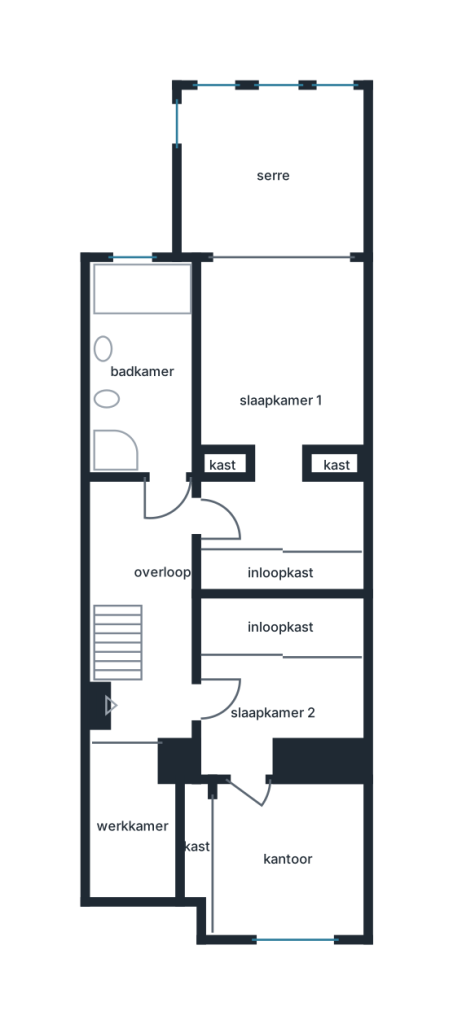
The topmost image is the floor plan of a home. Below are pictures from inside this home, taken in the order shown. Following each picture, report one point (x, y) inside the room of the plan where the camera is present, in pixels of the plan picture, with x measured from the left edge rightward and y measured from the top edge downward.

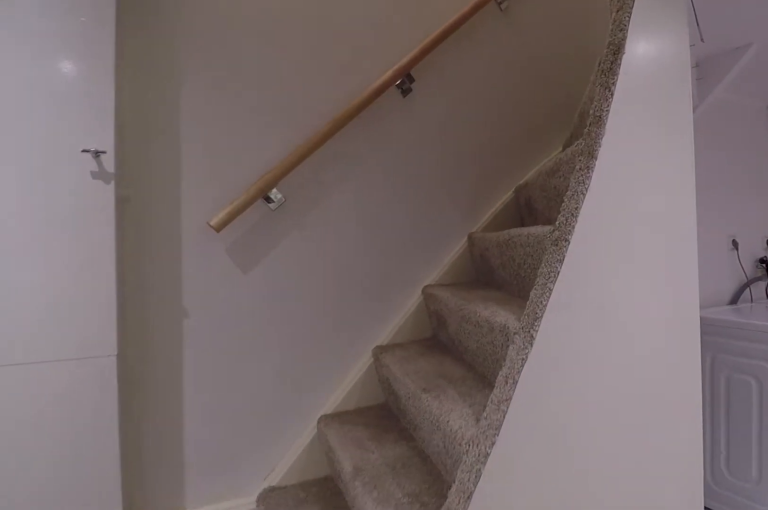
(152, 623)
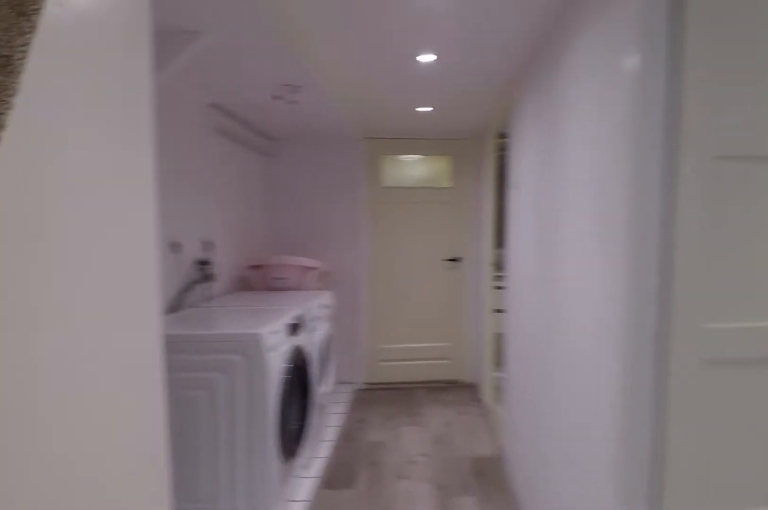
(152, 623)
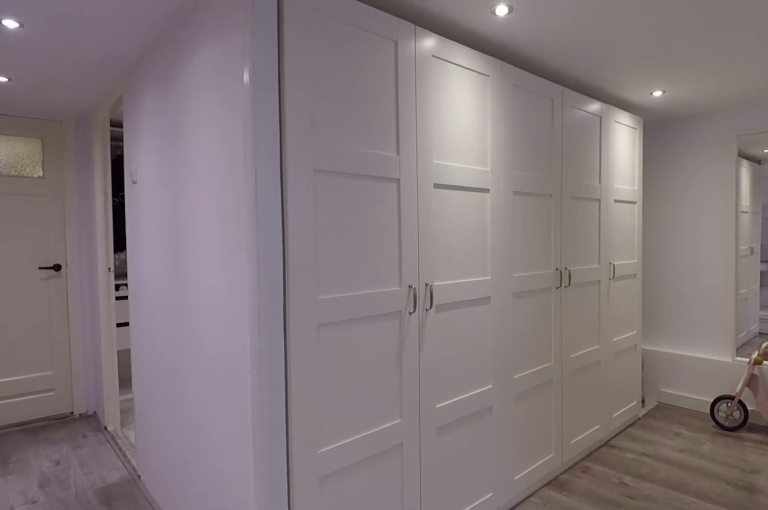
(273, 709)
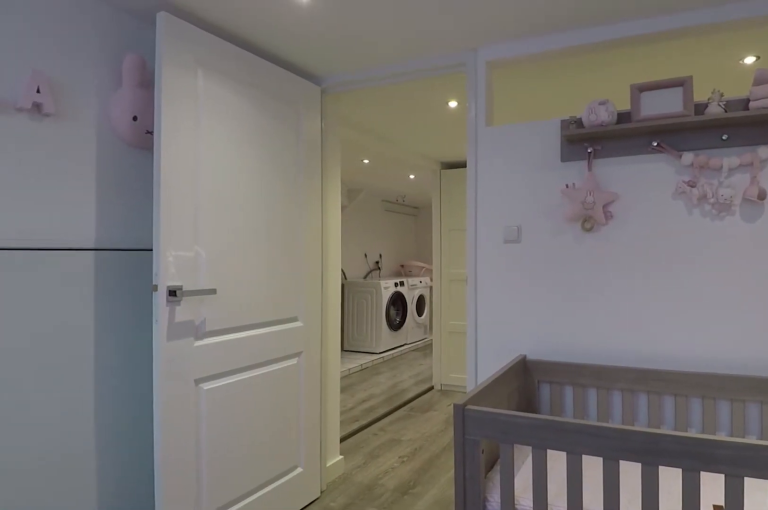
(288, 859)
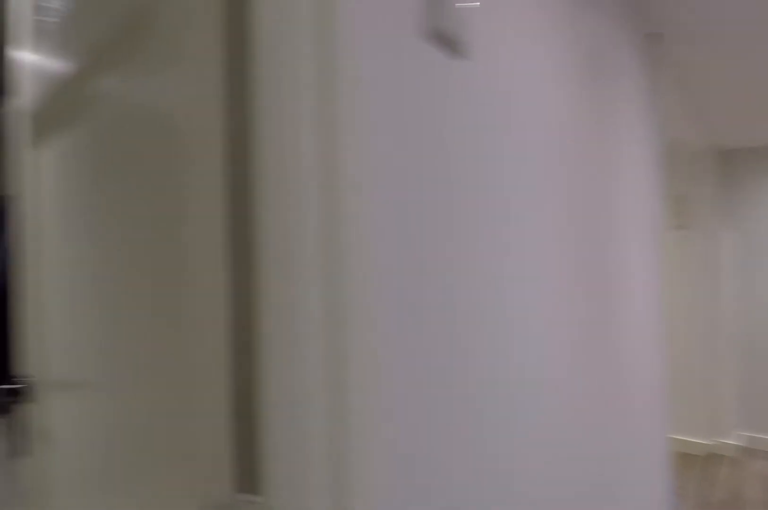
(152, 623)
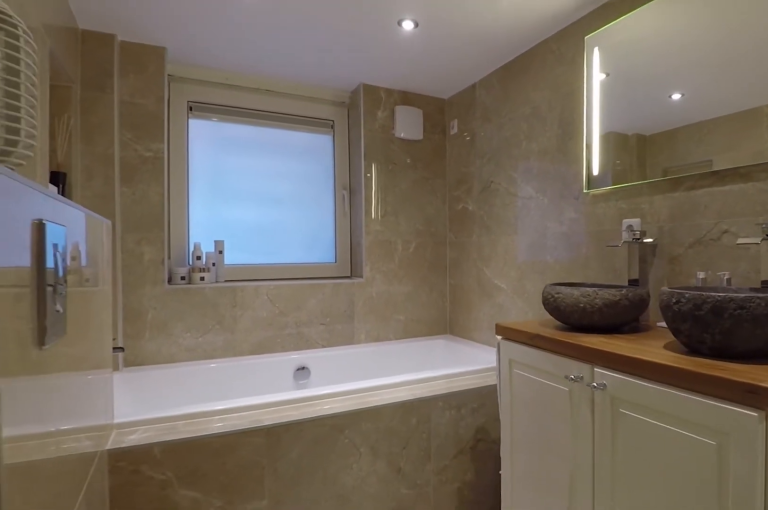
(143, 371)
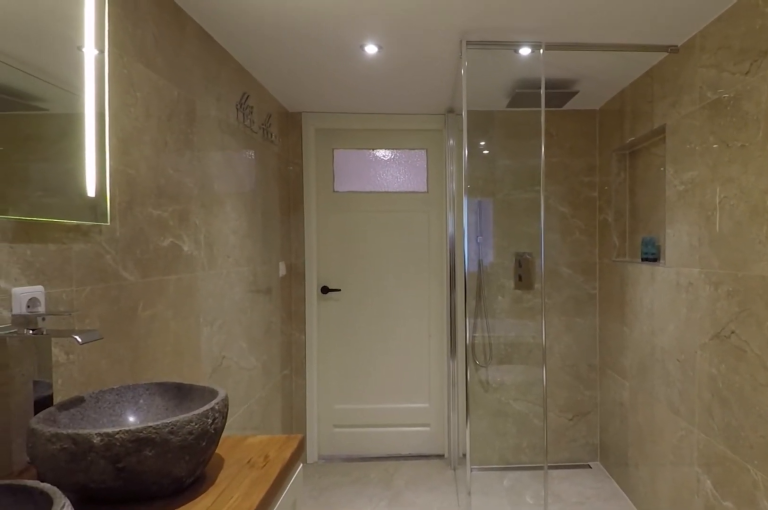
(143, 371)
